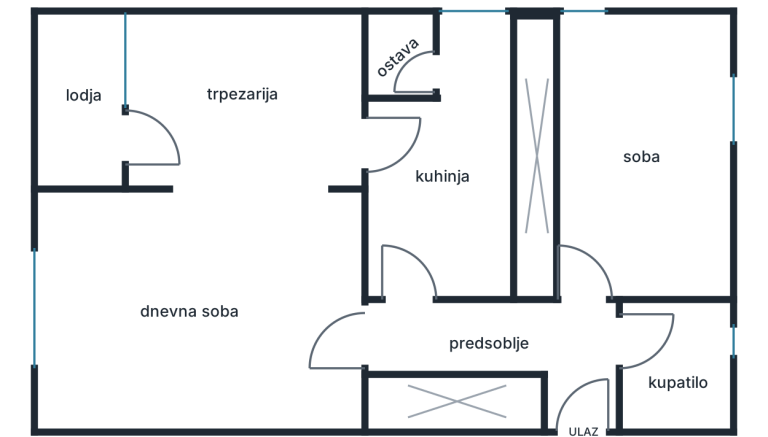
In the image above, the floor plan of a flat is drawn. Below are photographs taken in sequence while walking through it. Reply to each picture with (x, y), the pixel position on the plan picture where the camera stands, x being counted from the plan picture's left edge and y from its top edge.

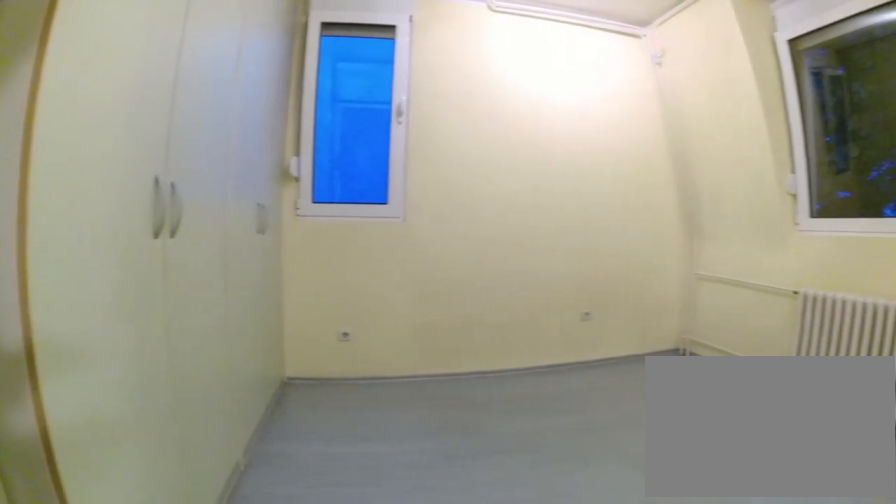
(579, 299)
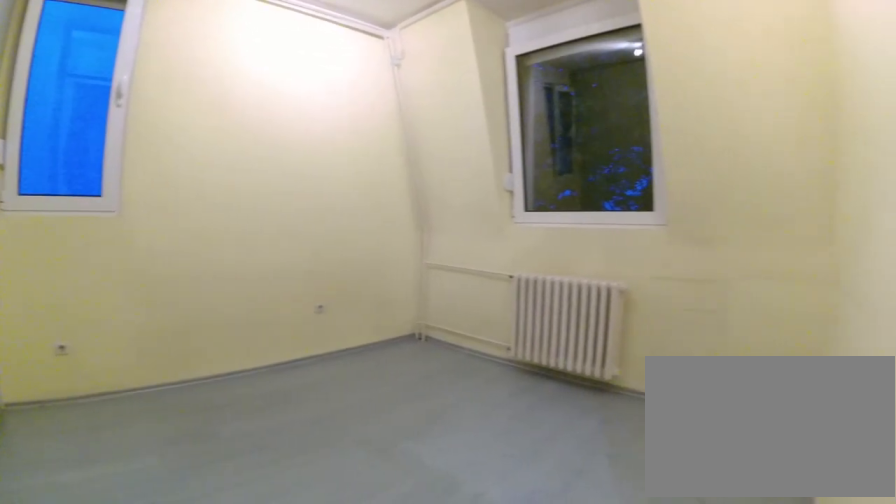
(580, 285)
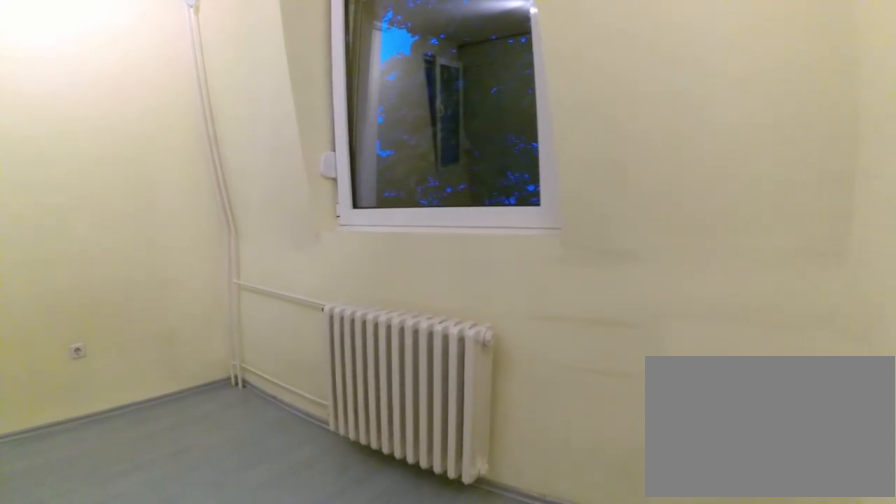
(667, 285)
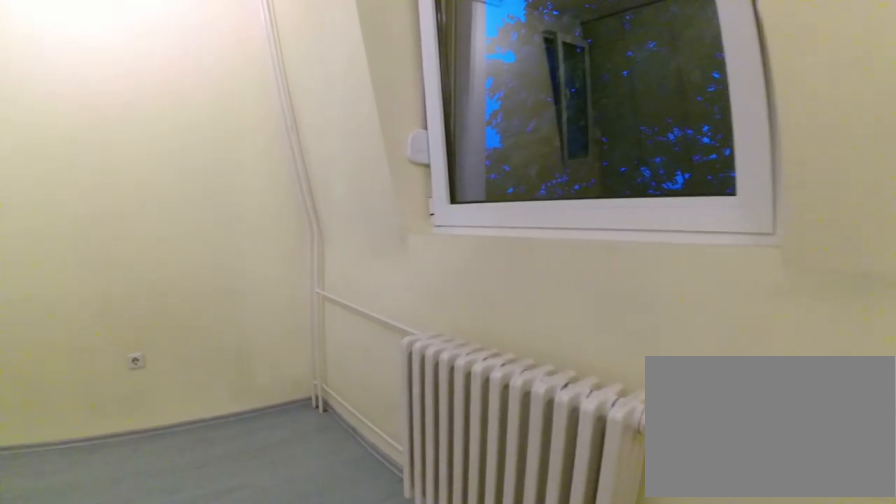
(686, 270)
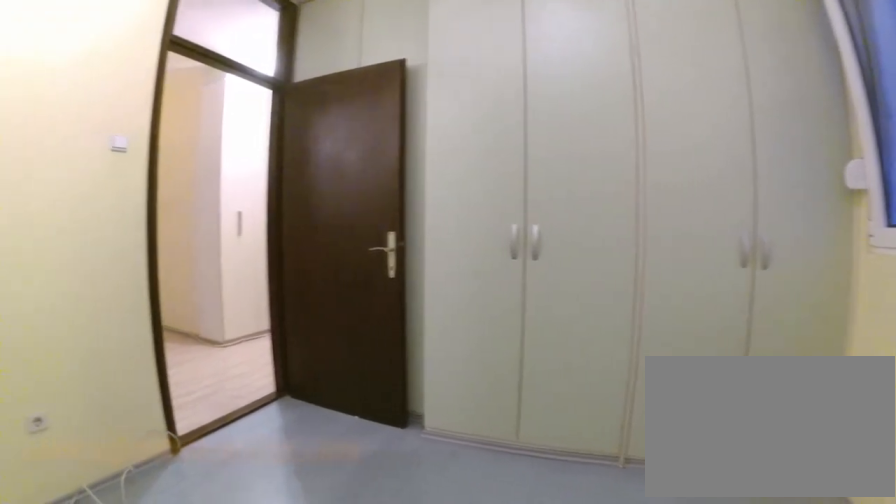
(682, 226)
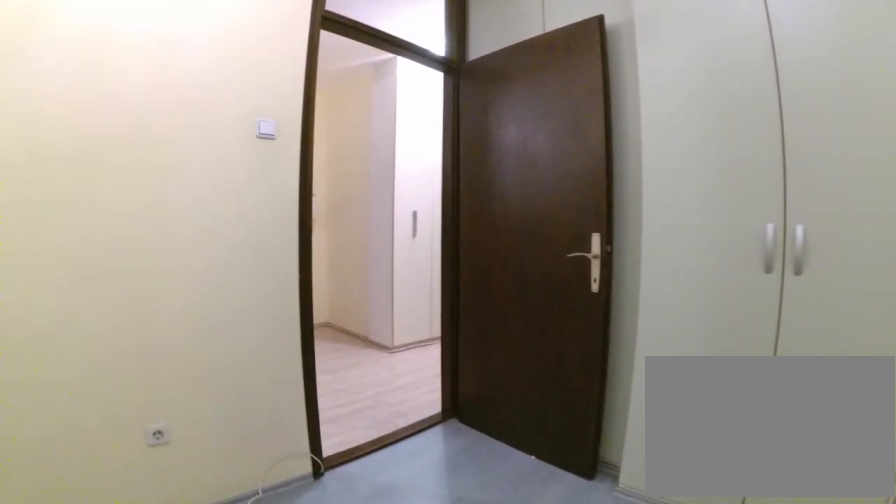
(665, 230)
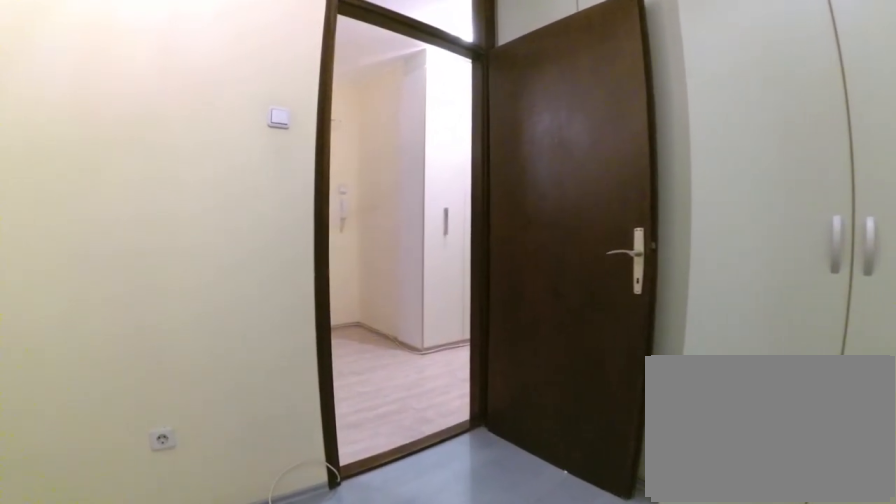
(657, 231)
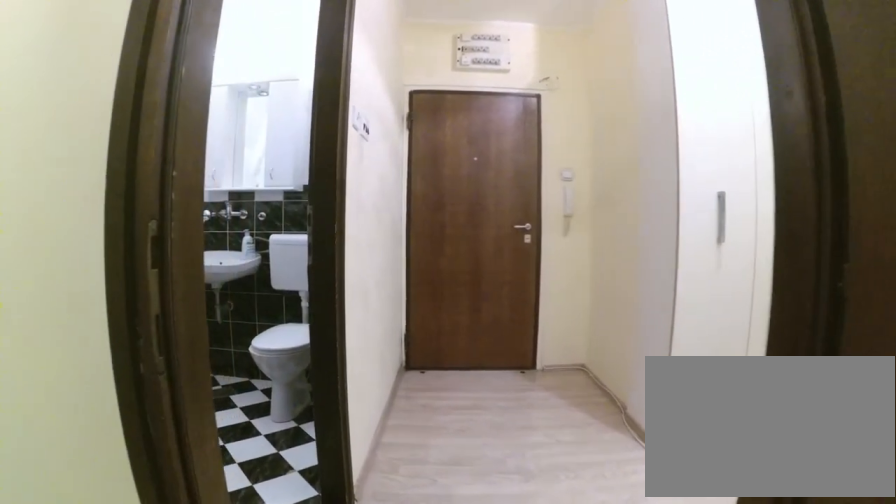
(608, 260)
